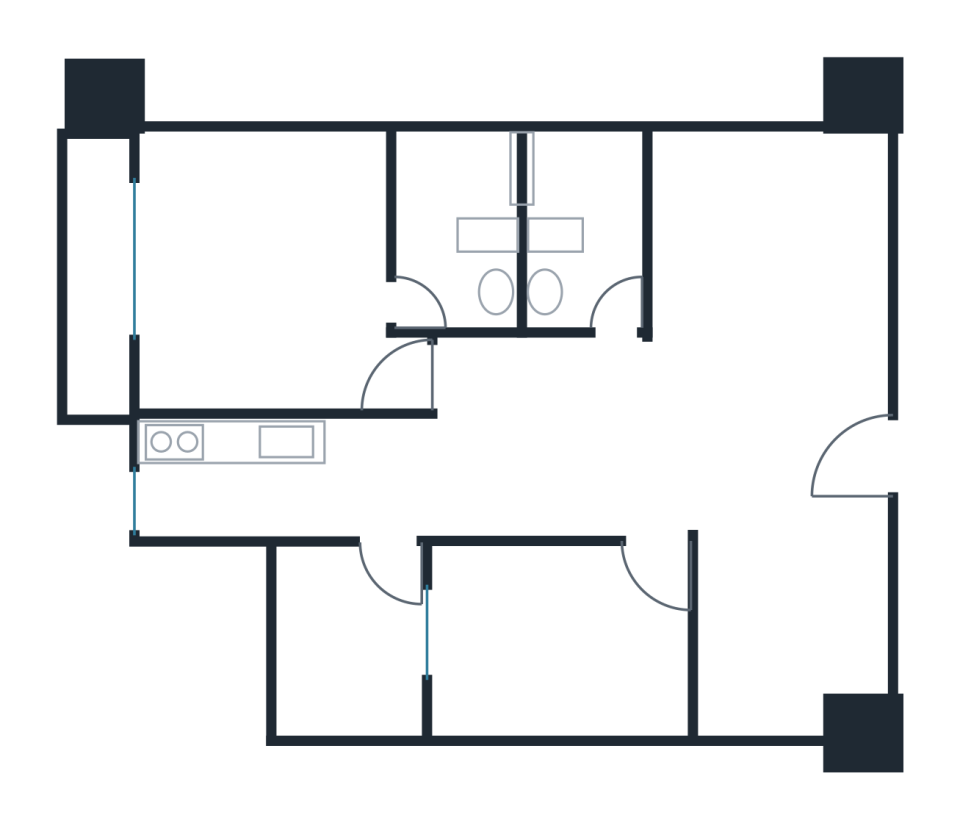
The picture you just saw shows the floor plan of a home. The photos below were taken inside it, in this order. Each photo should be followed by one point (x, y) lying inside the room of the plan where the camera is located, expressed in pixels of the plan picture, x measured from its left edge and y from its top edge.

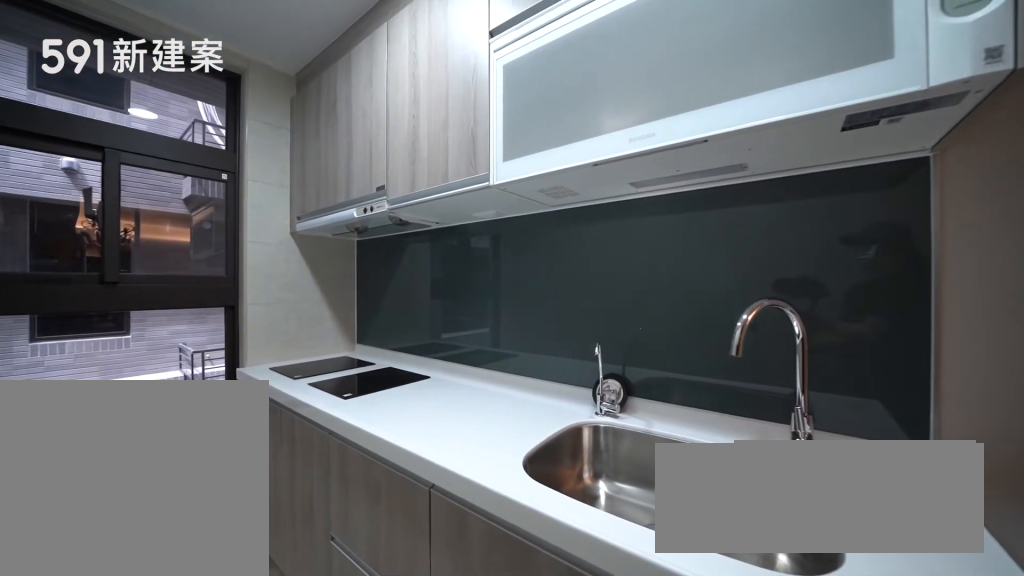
(273, 477)
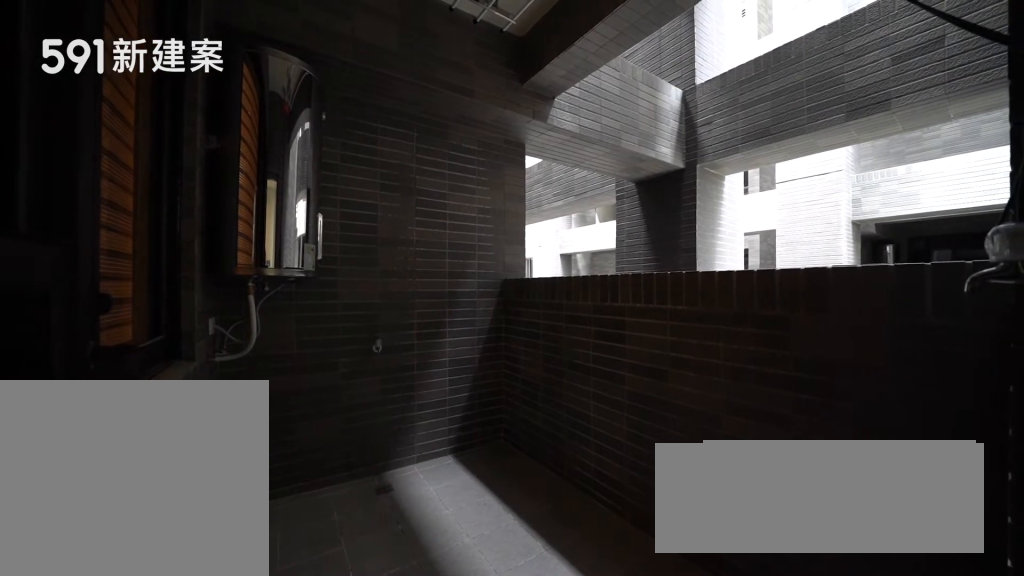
(347, 647)
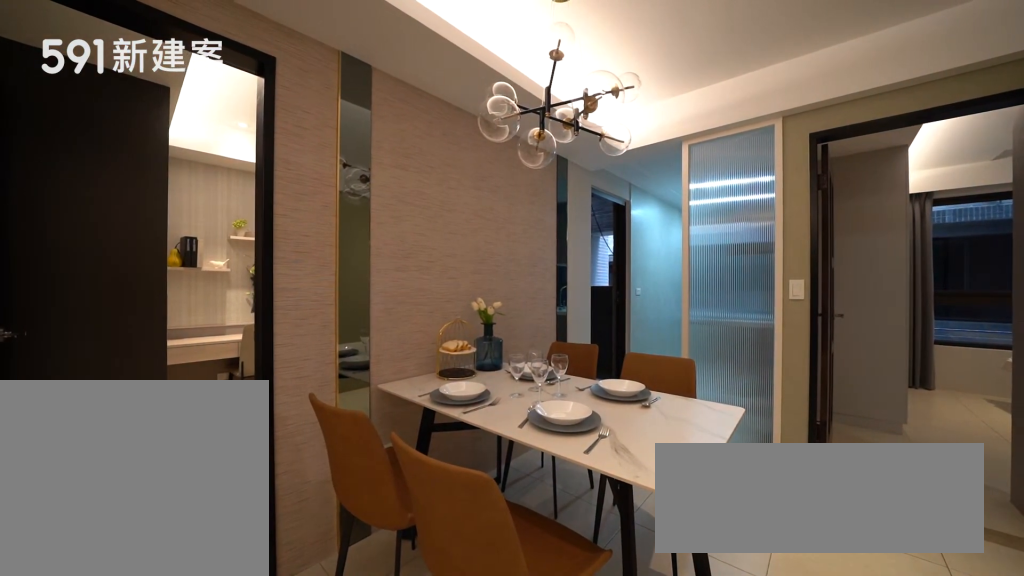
(538, 466)
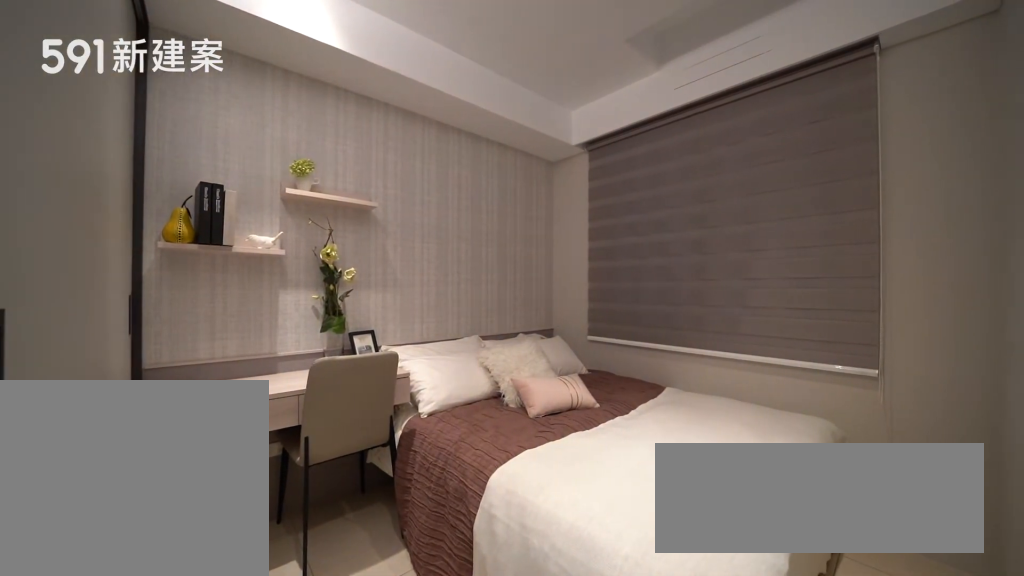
(556, 639)
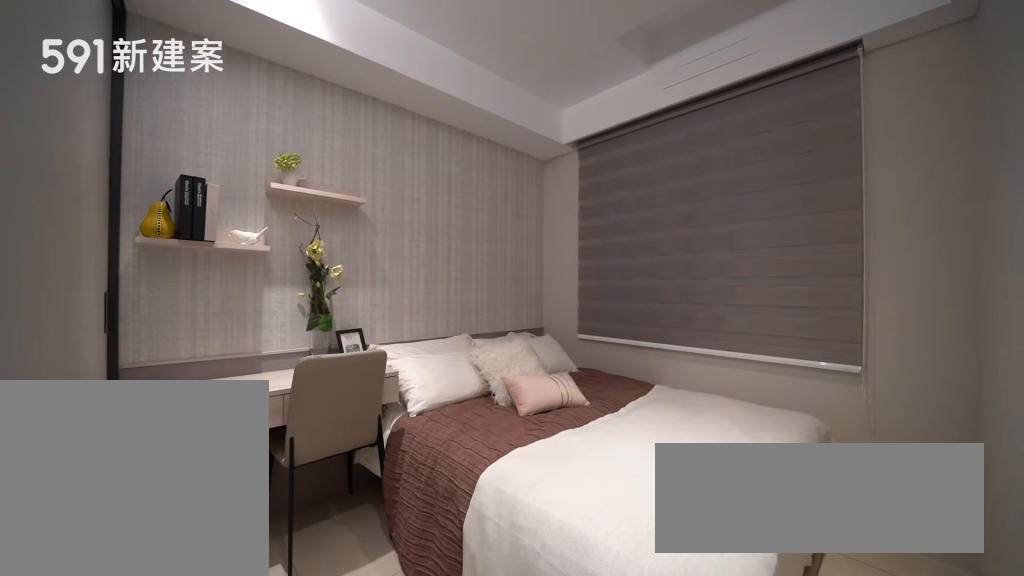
(556, 639)
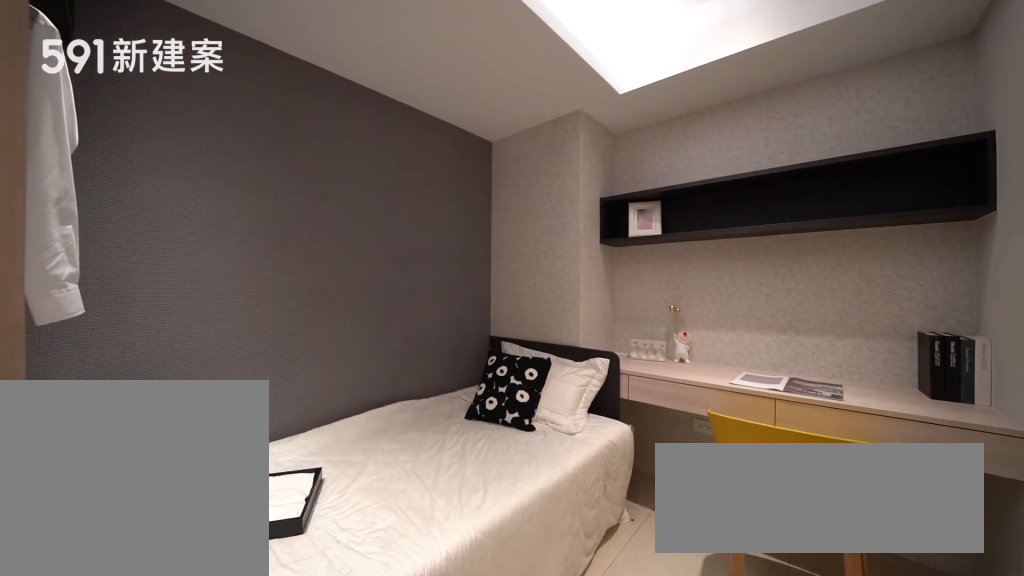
(798, 639)
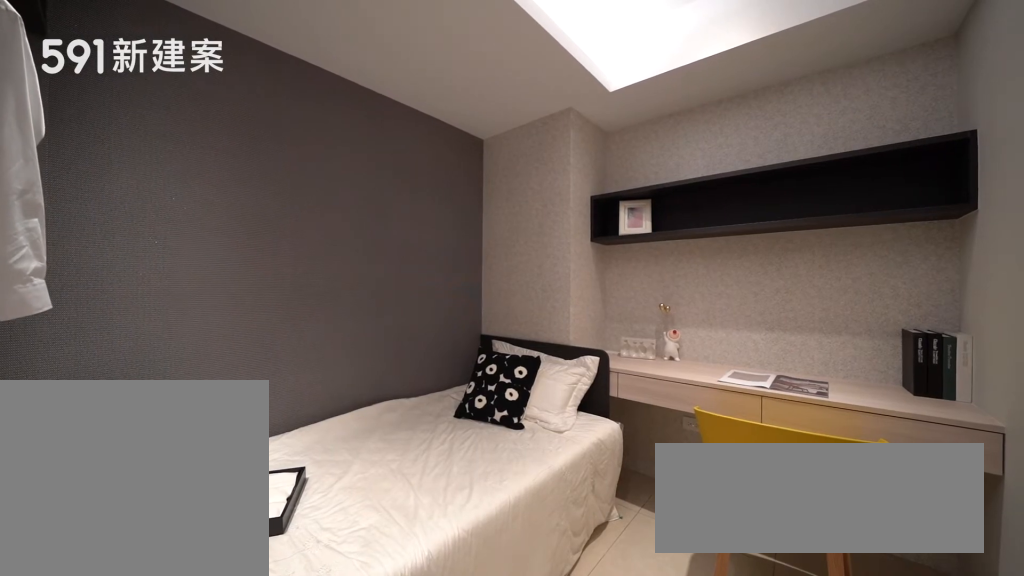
(798, 639)
